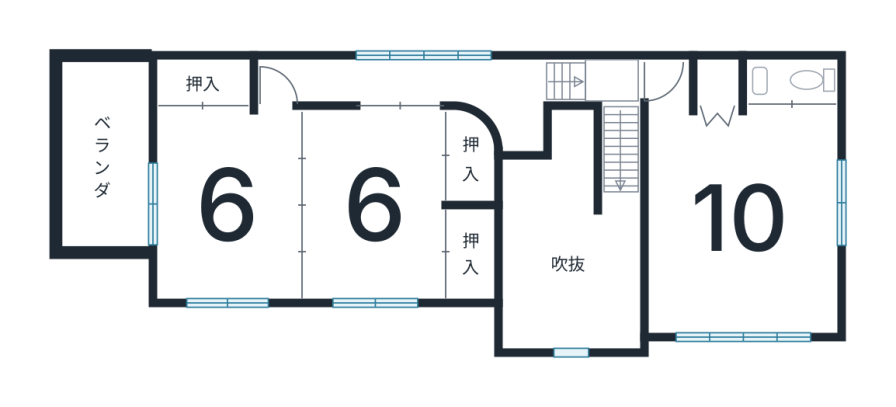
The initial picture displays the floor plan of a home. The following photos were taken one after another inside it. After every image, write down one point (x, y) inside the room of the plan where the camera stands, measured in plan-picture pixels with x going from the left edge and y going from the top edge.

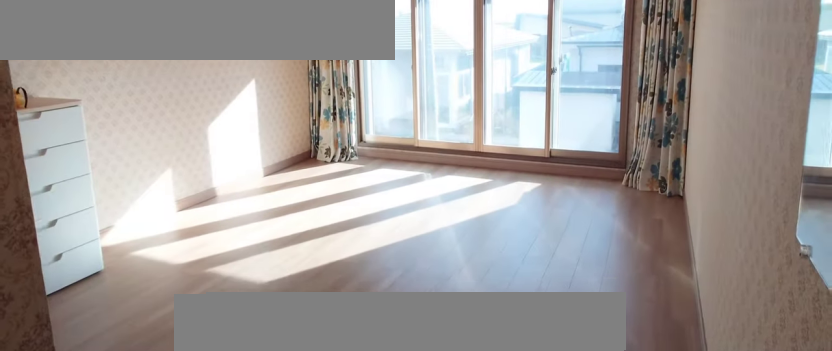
(738, 224)
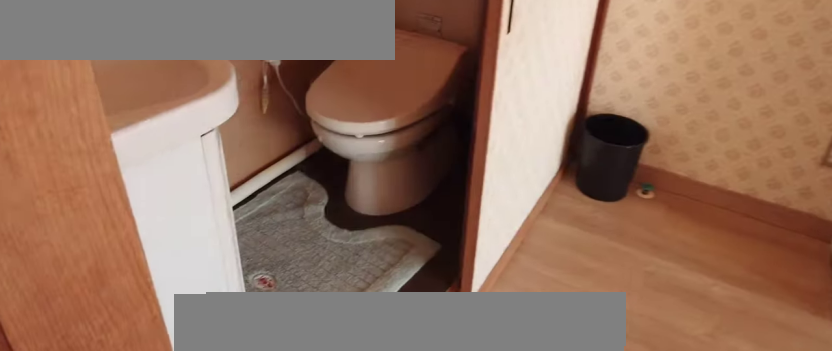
(738, 224)
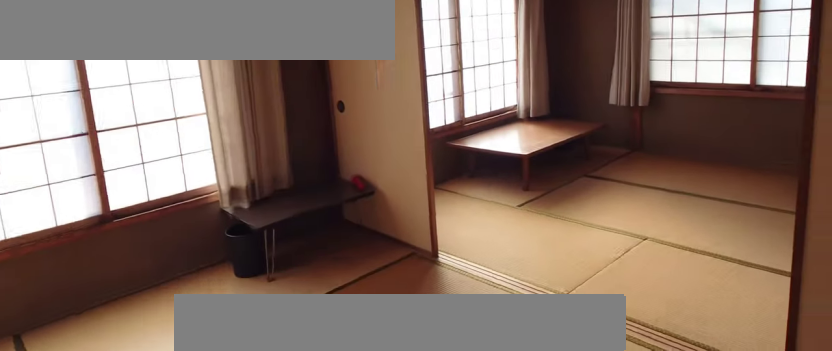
(374, 210)
